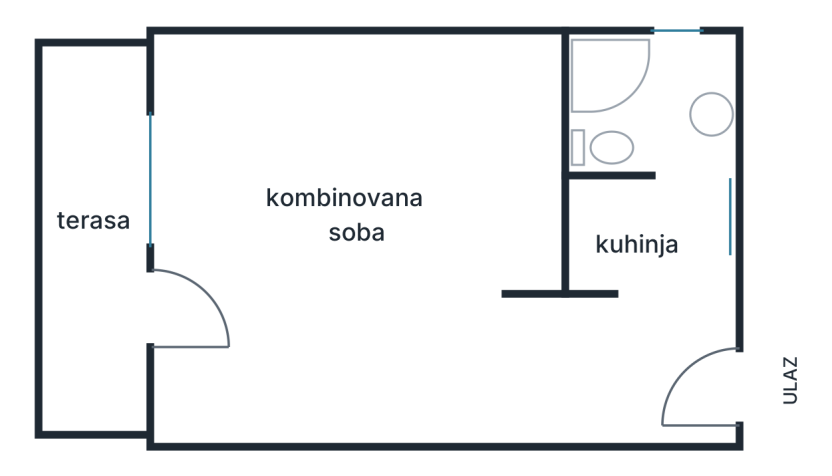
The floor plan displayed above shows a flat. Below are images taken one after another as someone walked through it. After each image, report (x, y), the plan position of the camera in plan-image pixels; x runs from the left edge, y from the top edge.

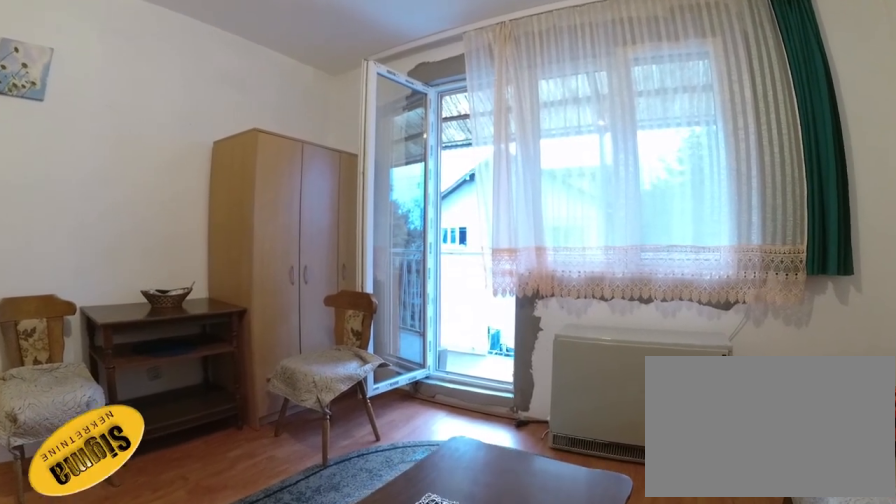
(430, 122)
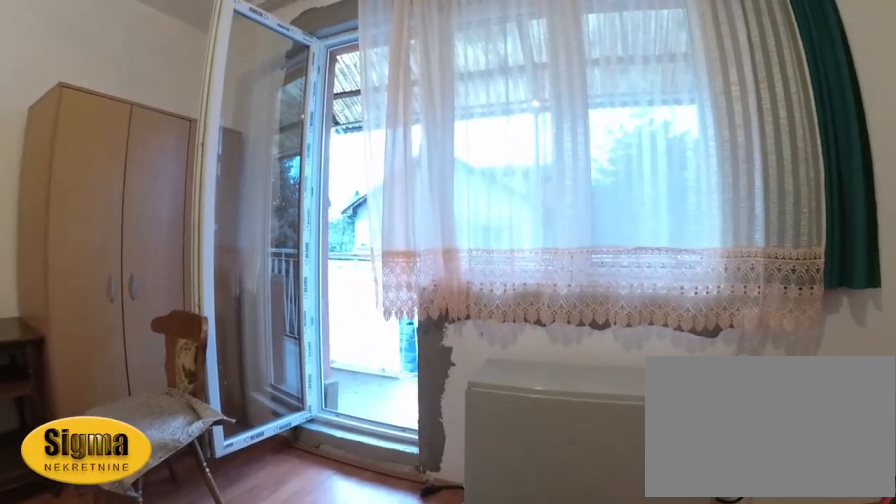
(337, 202)
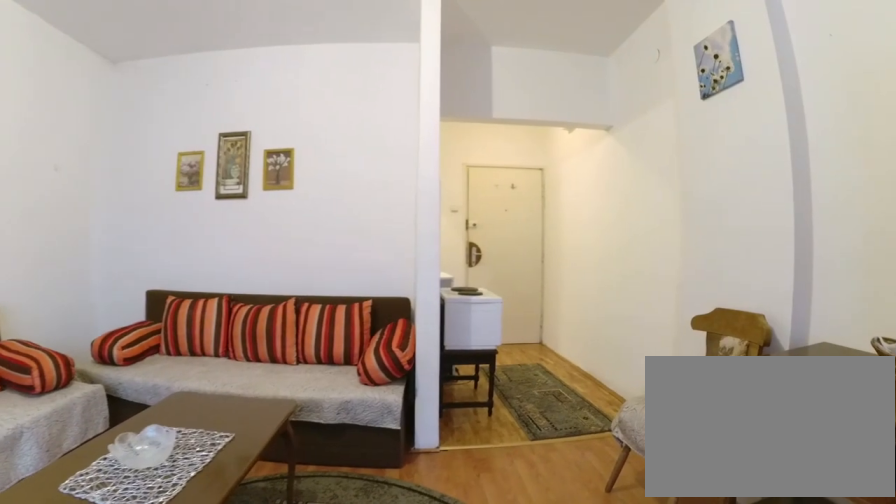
(232, 313)
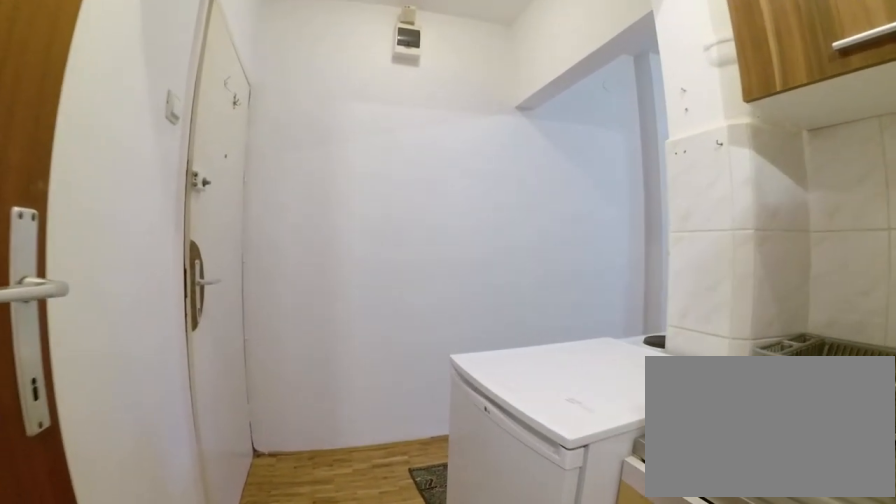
(684, 195)
